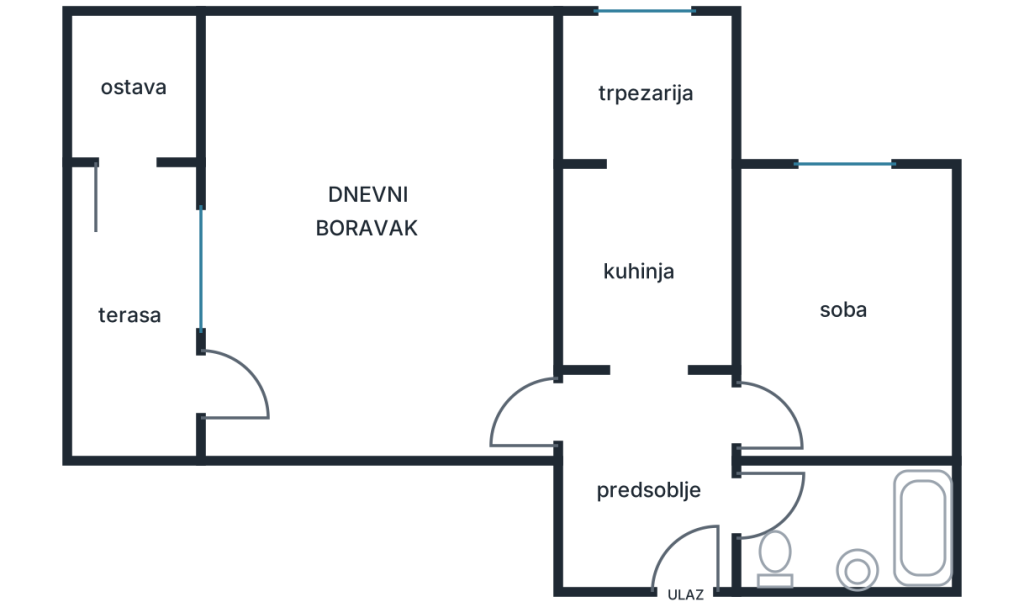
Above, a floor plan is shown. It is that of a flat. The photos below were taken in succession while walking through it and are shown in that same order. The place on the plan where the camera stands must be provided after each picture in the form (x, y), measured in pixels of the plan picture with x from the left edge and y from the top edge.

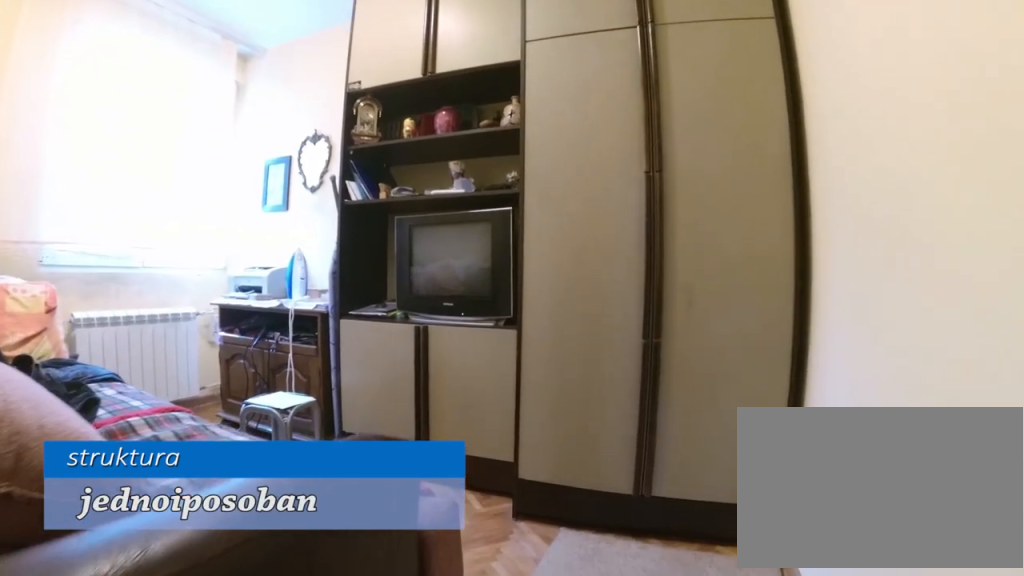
(759, 425)
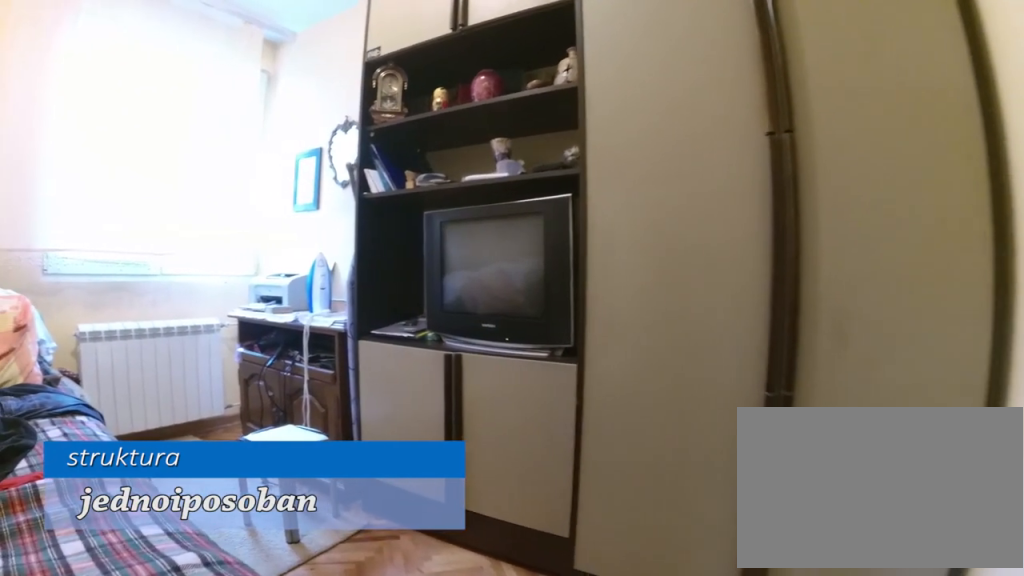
(807, 422)
